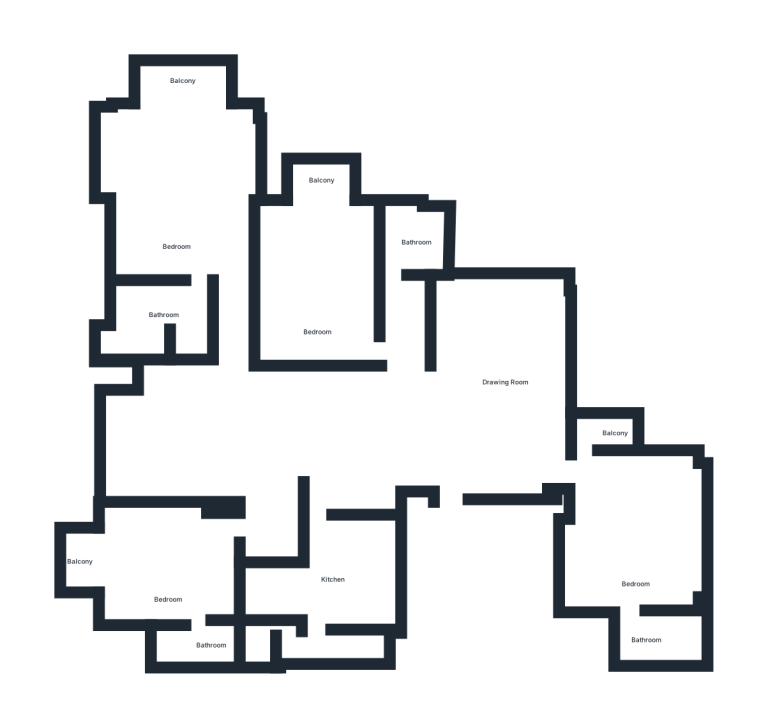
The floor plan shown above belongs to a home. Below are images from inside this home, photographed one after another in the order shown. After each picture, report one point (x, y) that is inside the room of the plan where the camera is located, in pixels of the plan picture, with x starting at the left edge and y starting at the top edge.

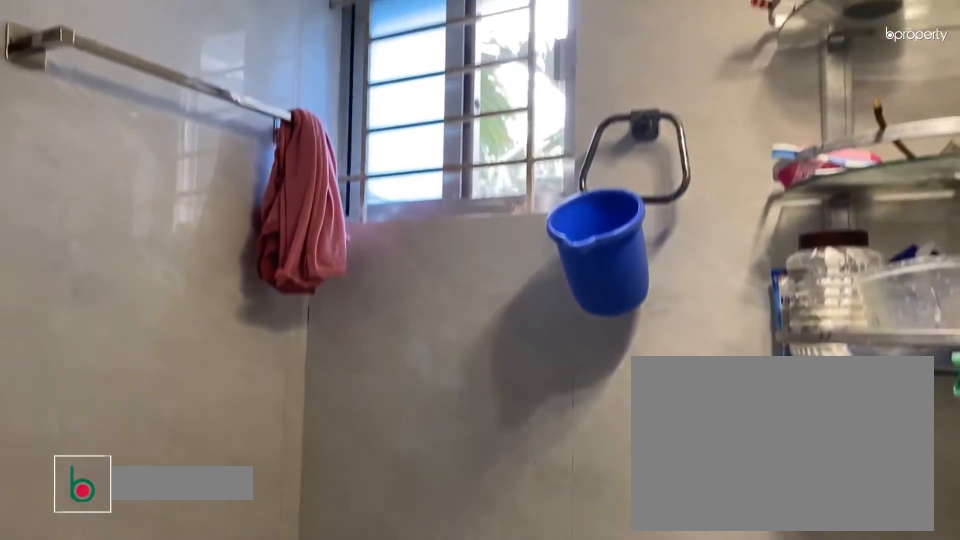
(416, 232)
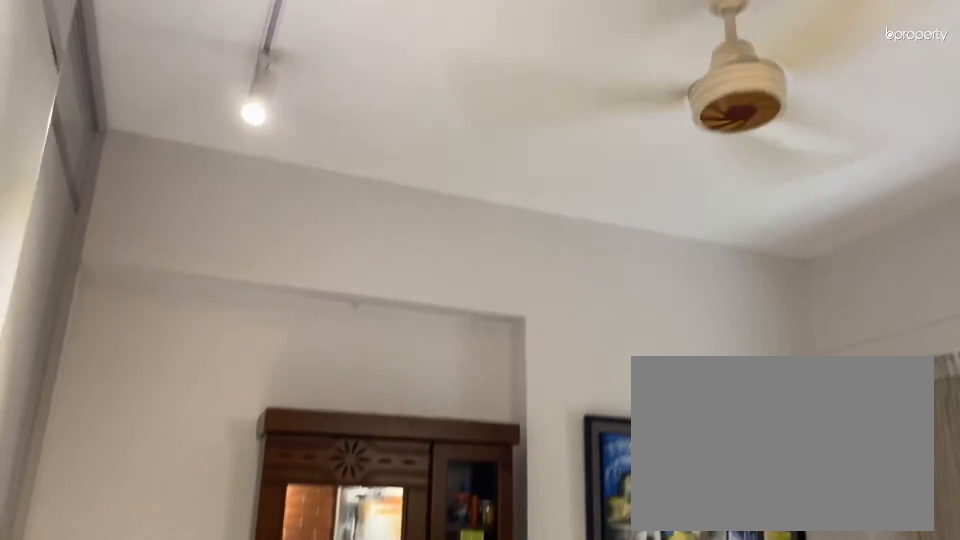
(317, 278)
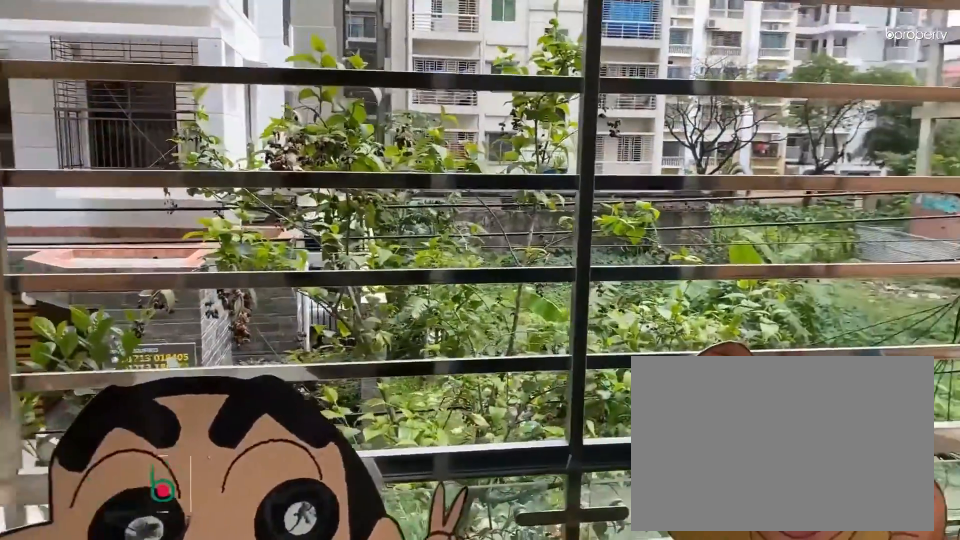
(72, 562)
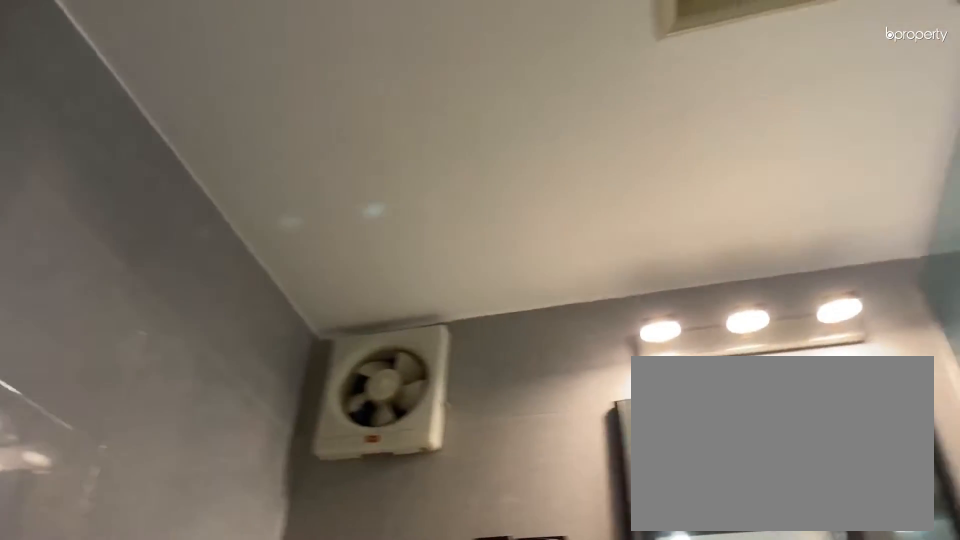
(194, 644)
